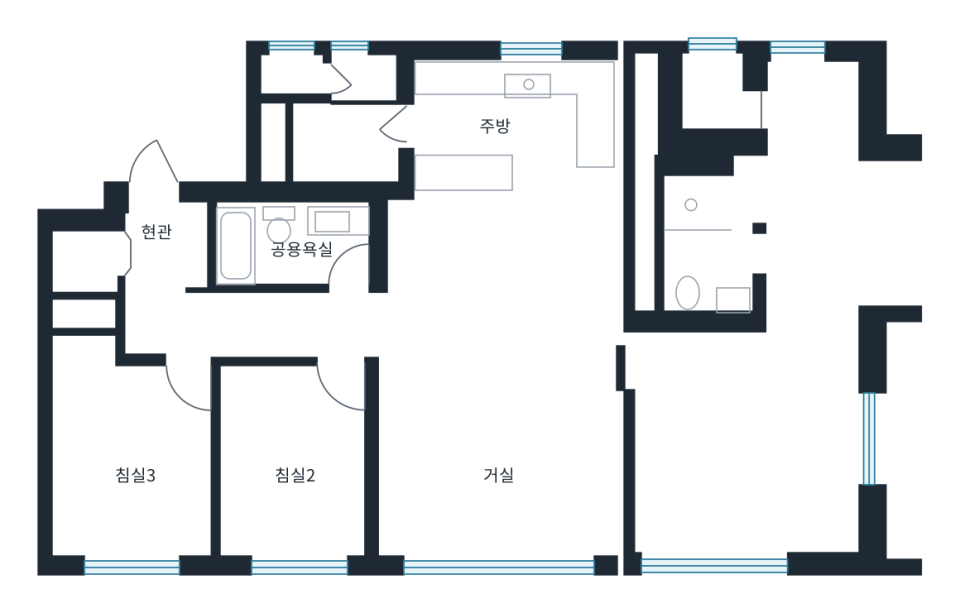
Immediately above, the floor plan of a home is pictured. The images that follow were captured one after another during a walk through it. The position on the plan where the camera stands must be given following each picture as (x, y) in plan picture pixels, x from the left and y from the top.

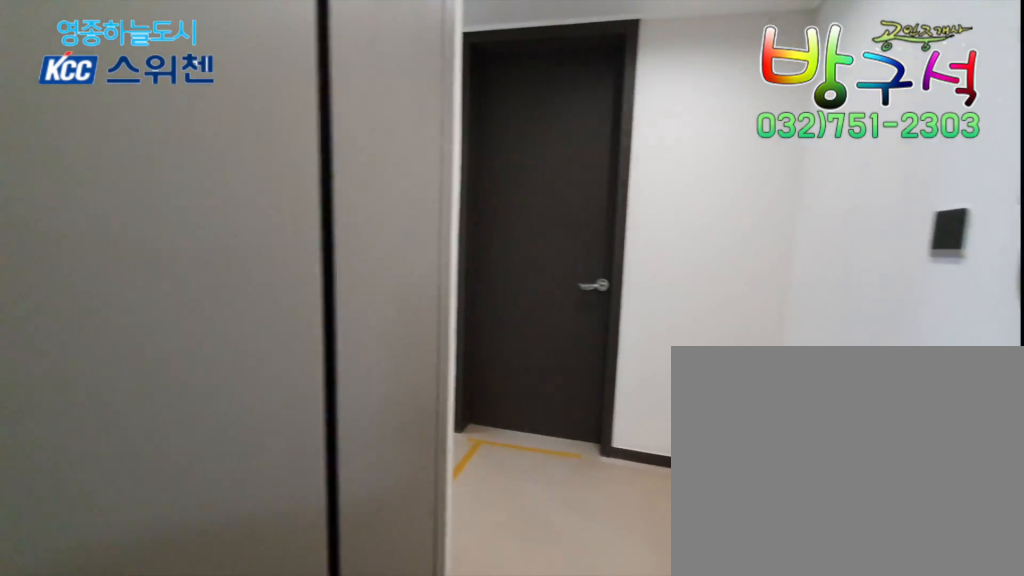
(171, 227)
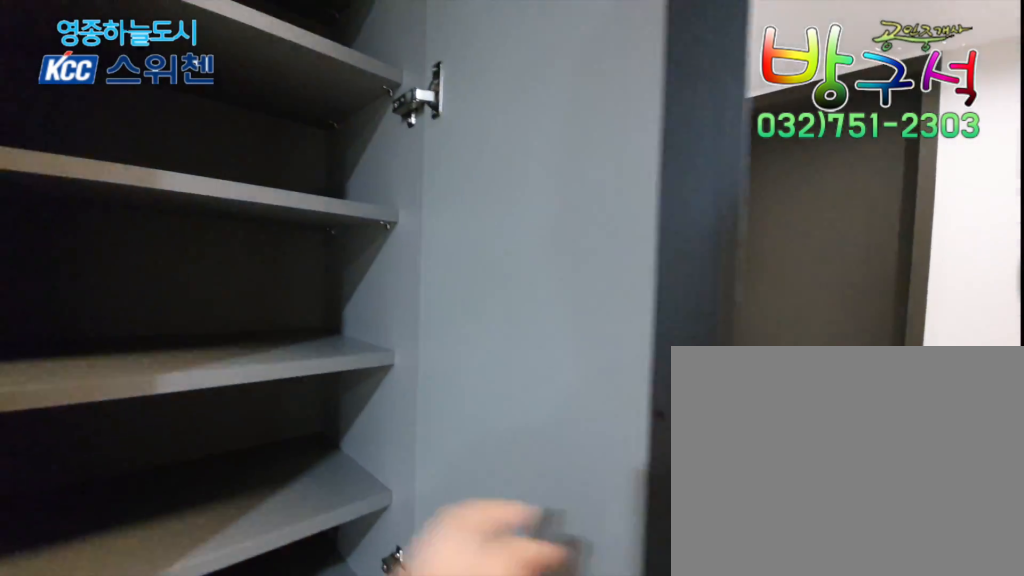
(171, 227)
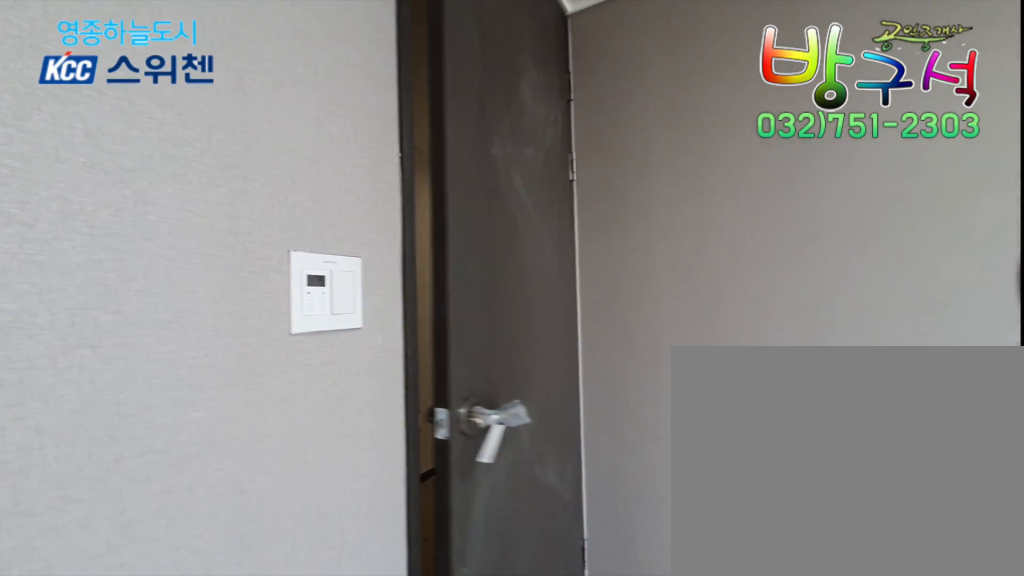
(125, 406)
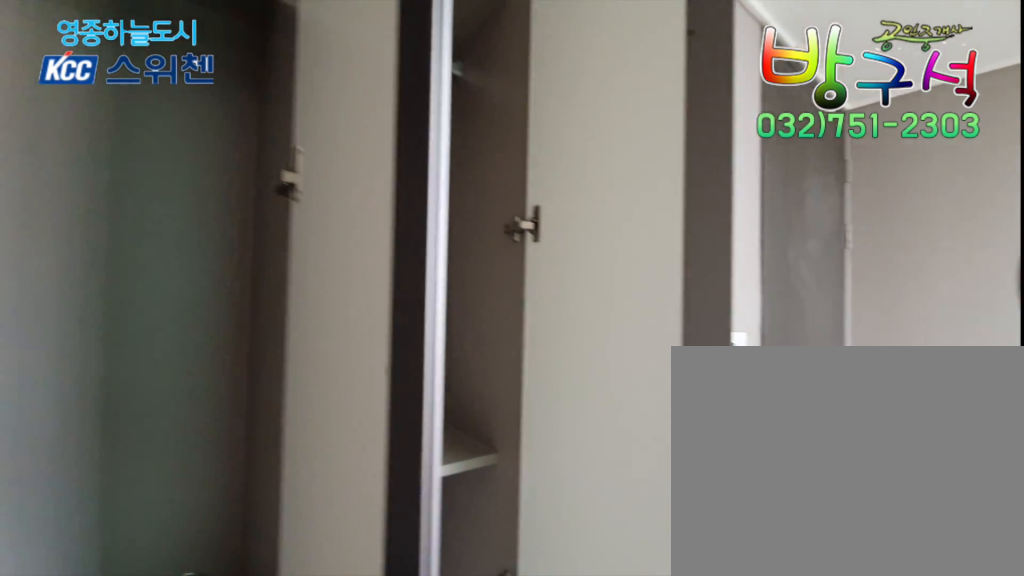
(125, 409)
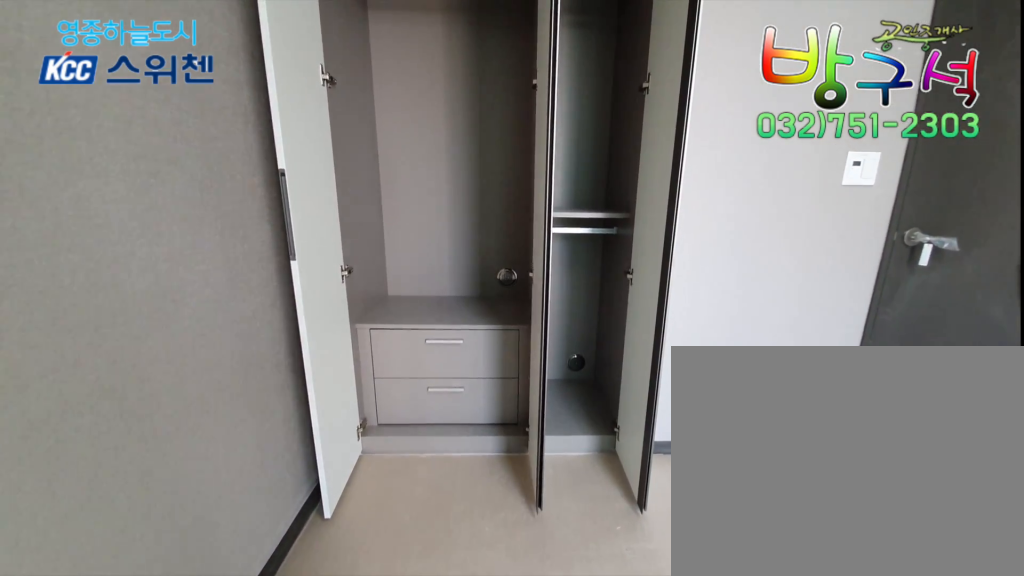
(125, 406)
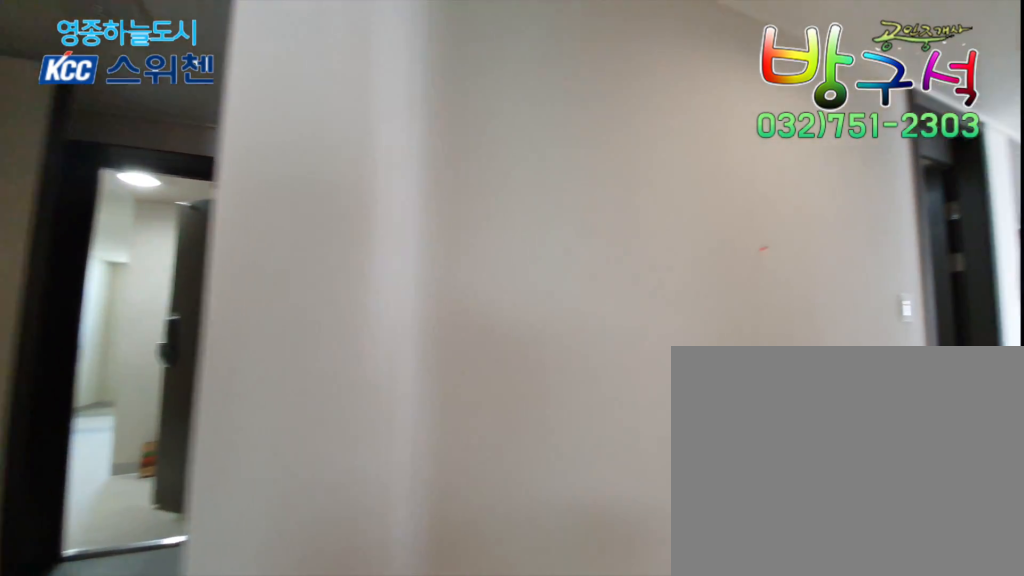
(290, 323)
